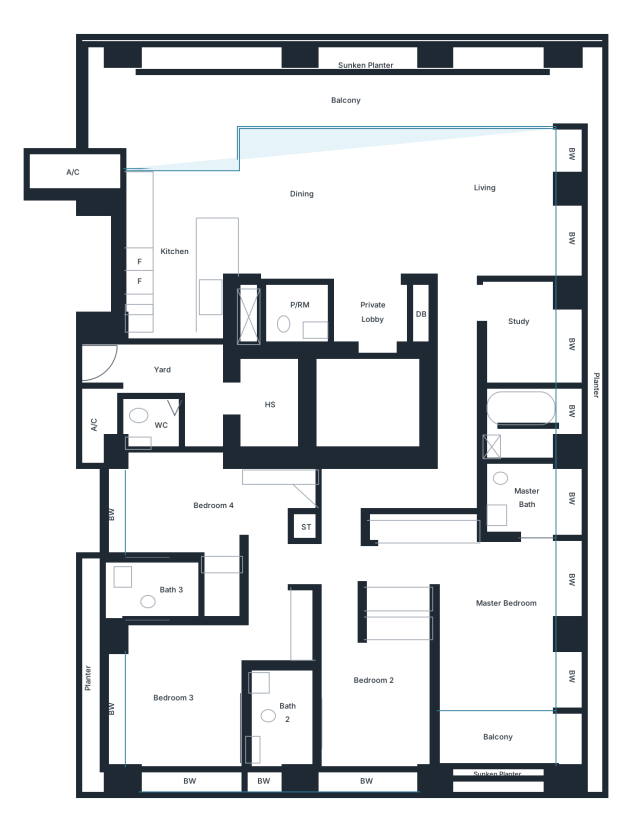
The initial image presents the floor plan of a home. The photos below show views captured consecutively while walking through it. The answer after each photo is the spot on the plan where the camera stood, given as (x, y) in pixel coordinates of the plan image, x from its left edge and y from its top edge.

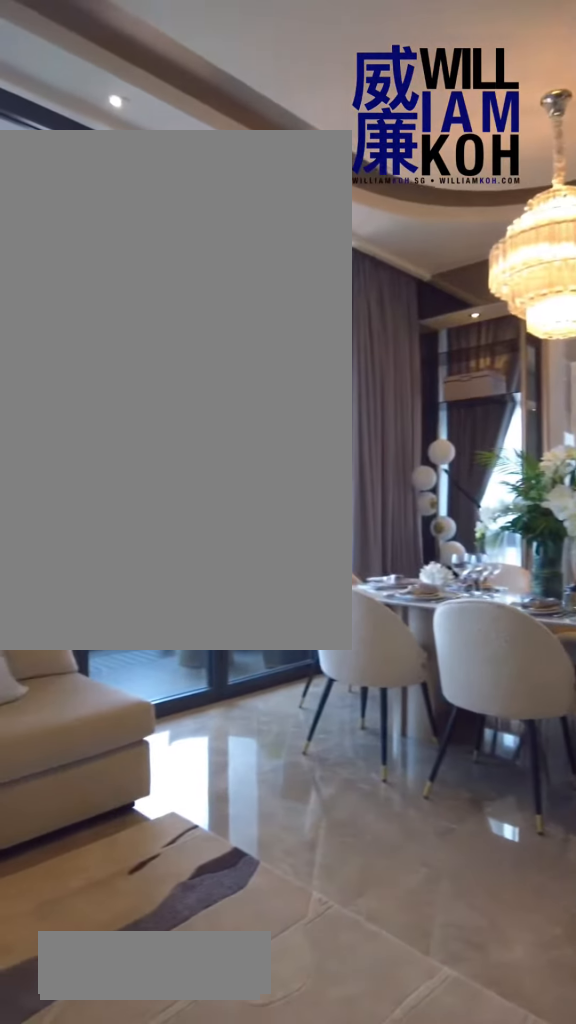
(374, 249)
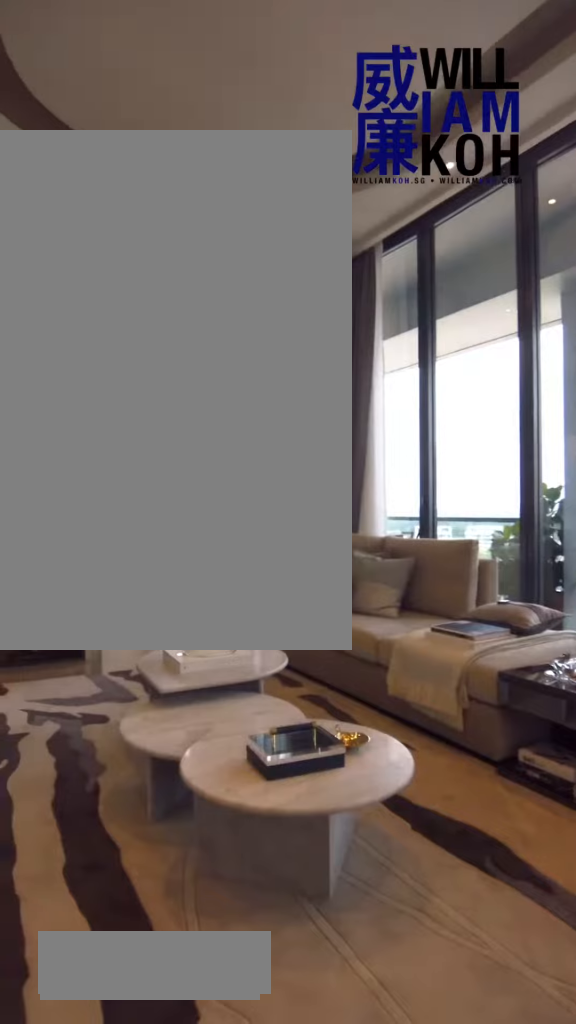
(374, 249)
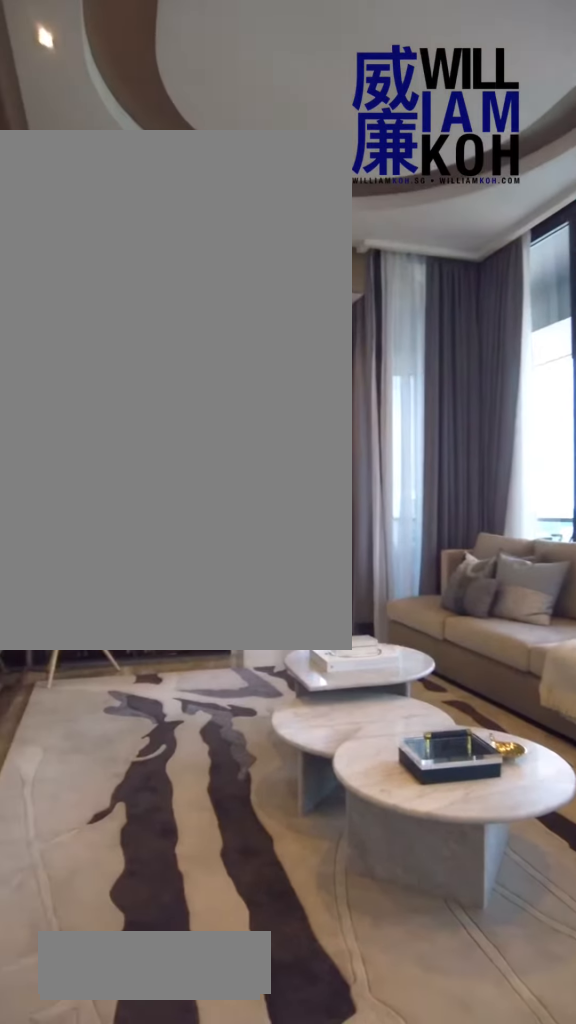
(374, 249)
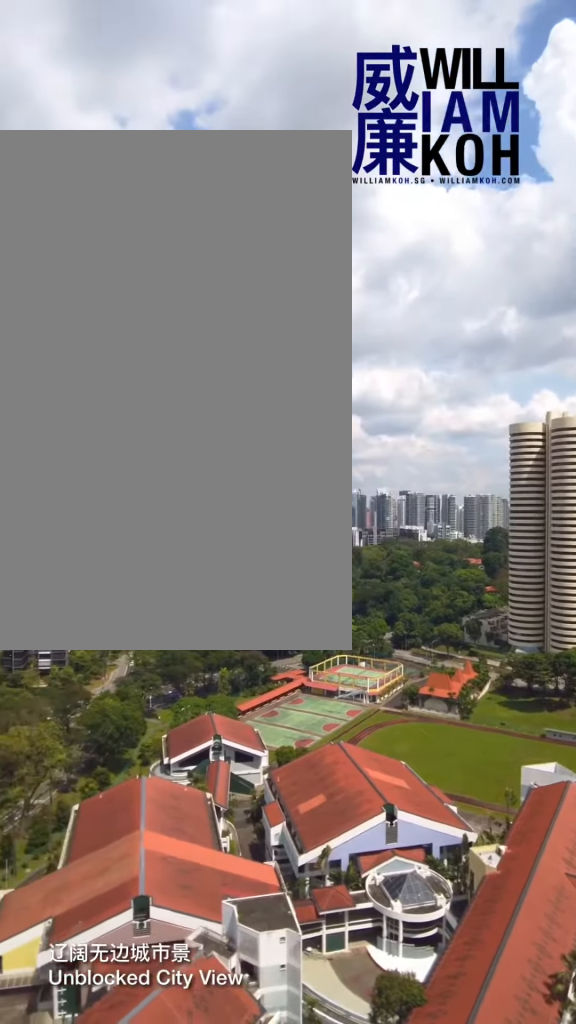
(219, 79)
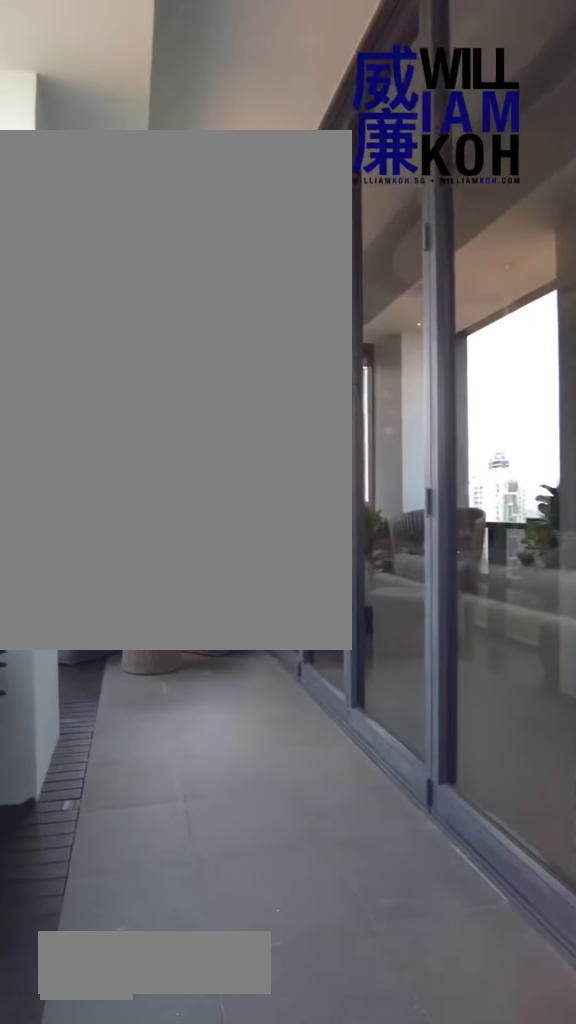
(262, 97)
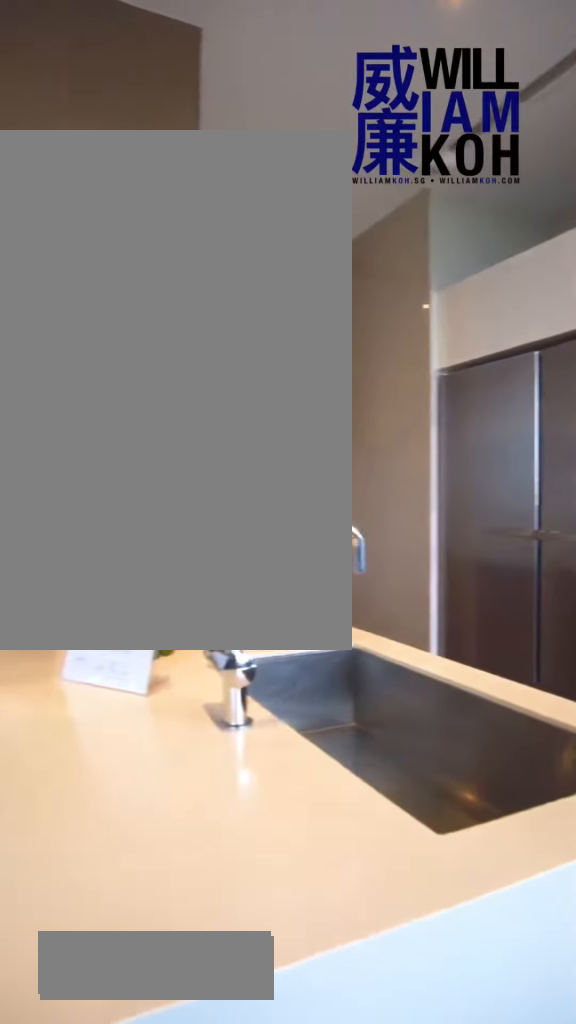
(221, 195)
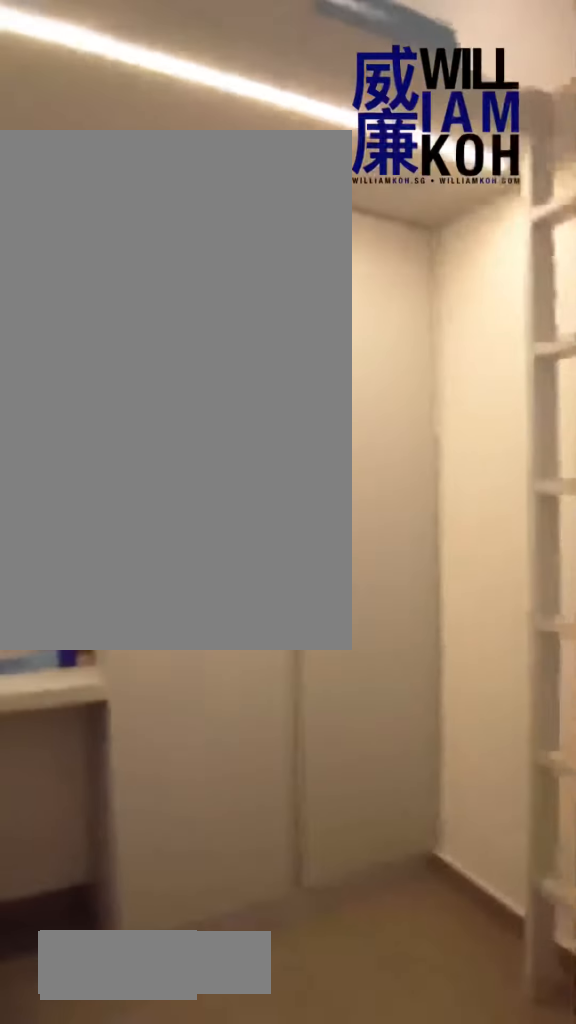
(244, 404)
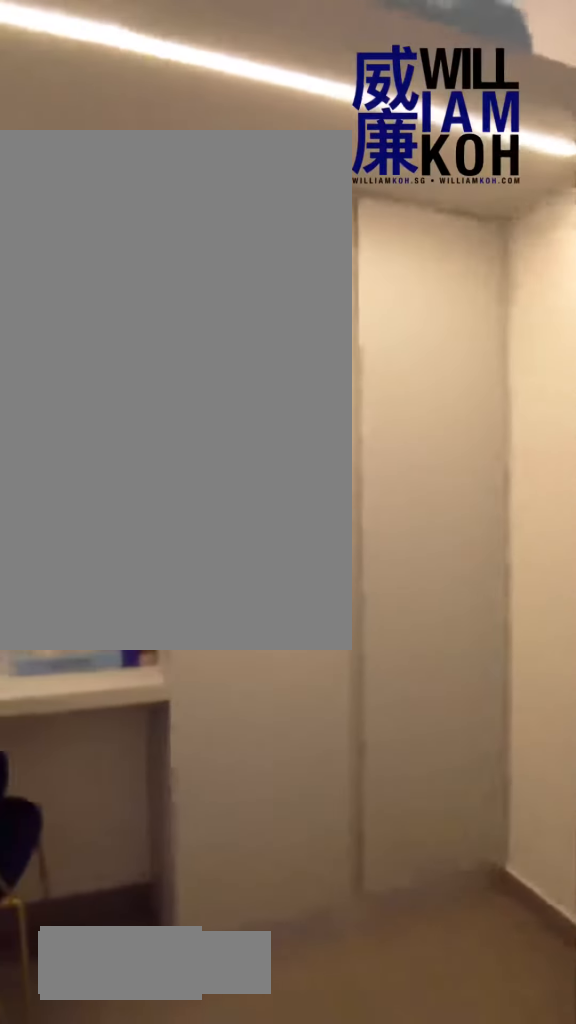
(266, 404)
